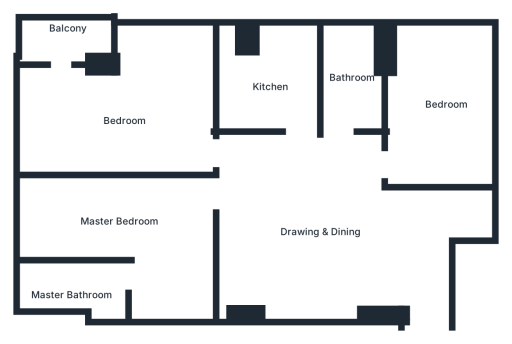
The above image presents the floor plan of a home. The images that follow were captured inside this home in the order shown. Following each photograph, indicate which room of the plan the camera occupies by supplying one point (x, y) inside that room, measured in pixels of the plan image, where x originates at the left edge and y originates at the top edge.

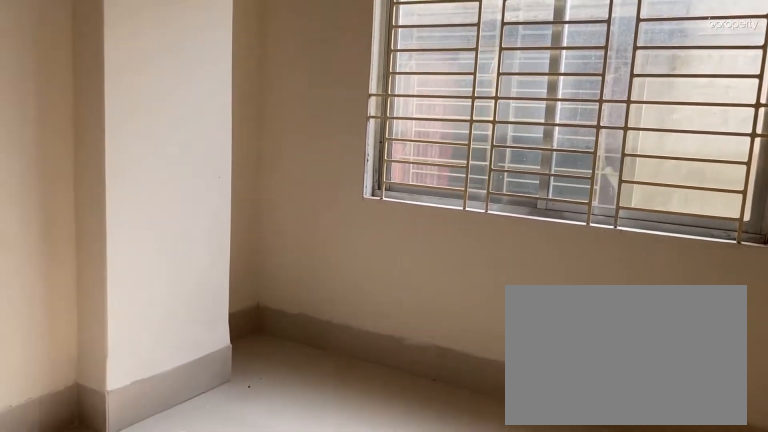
(442, 92)
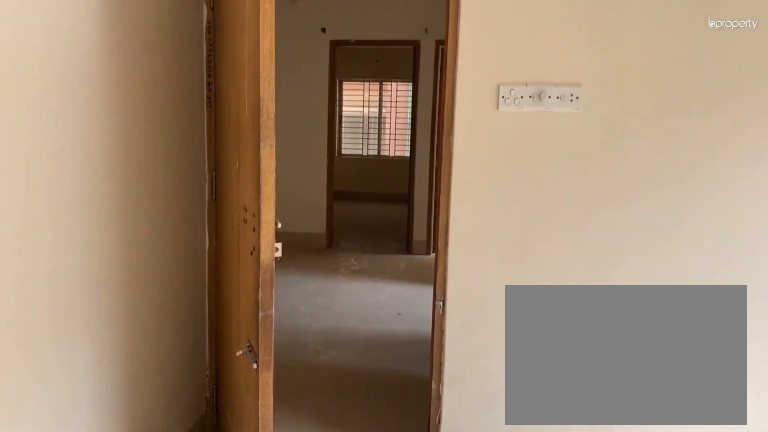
(442, 92)
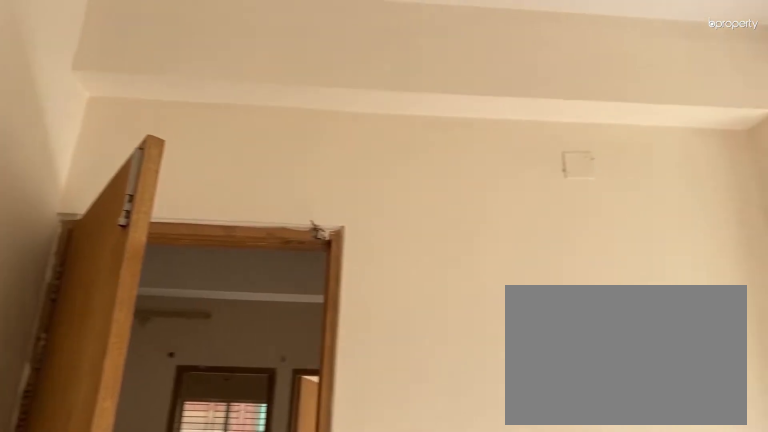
(442, 92)
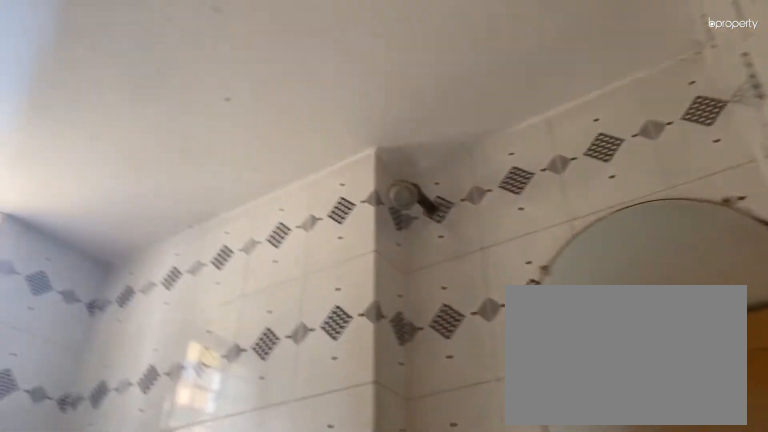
(361, 64)
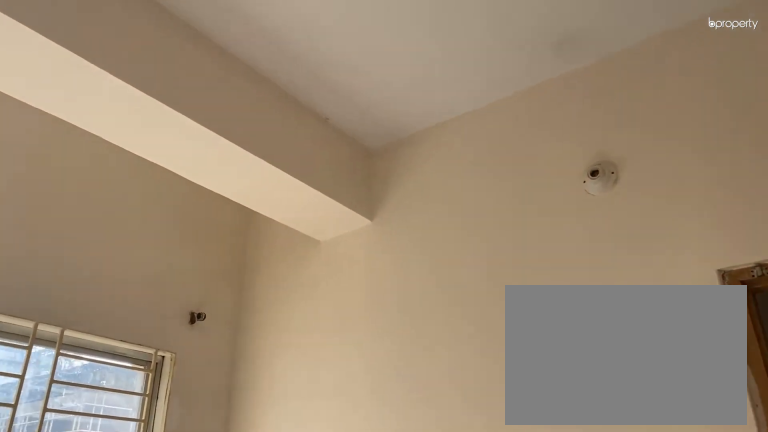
(123, 125)
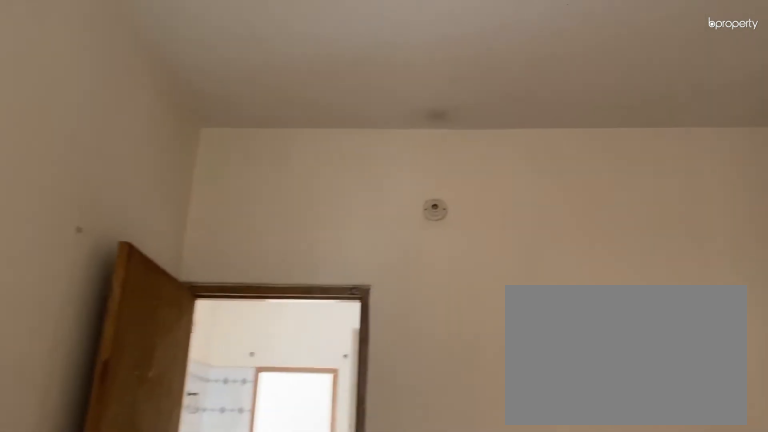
(157, 236)
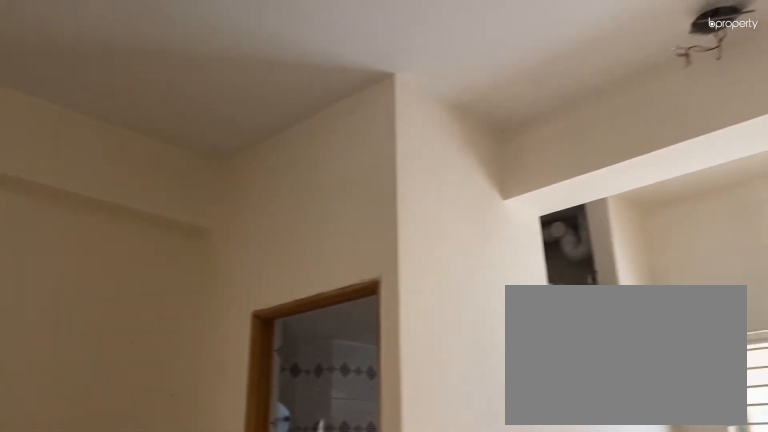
(157, 236)
